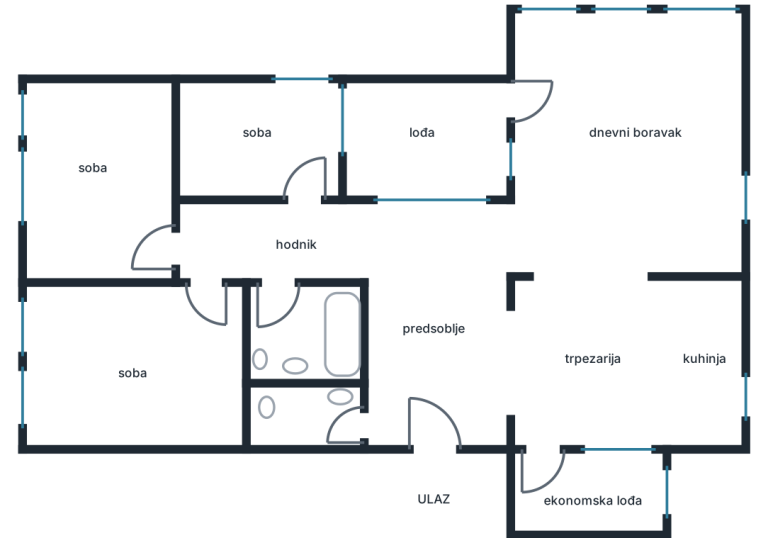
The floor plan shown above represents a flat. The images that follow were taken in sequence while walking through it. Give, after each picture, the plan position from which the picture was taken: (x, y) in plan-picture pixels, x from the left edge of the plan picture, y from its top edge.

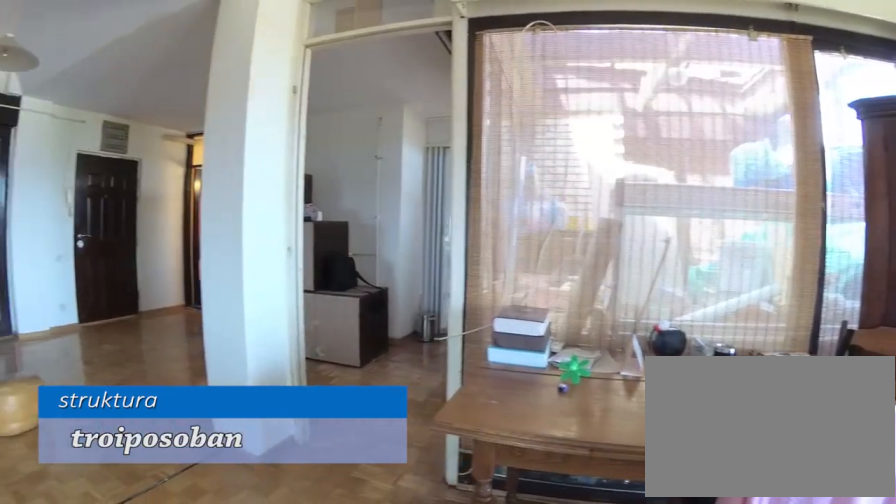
(649, 162)
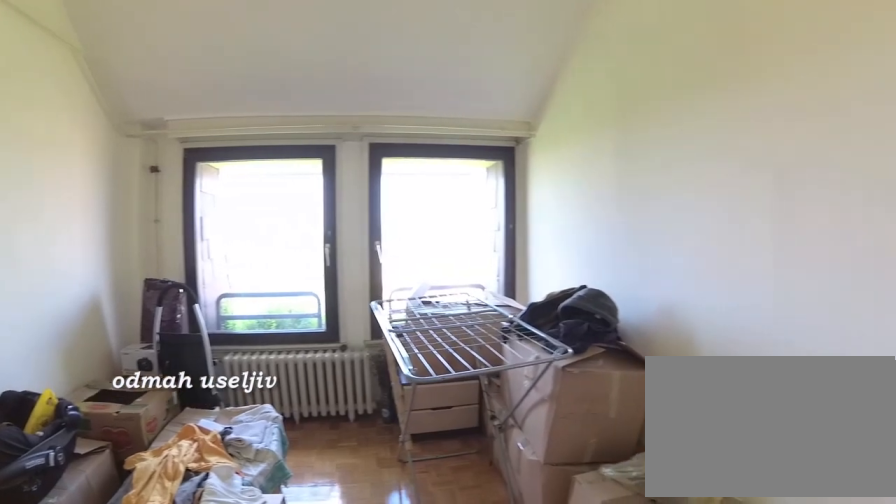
(209, 372)
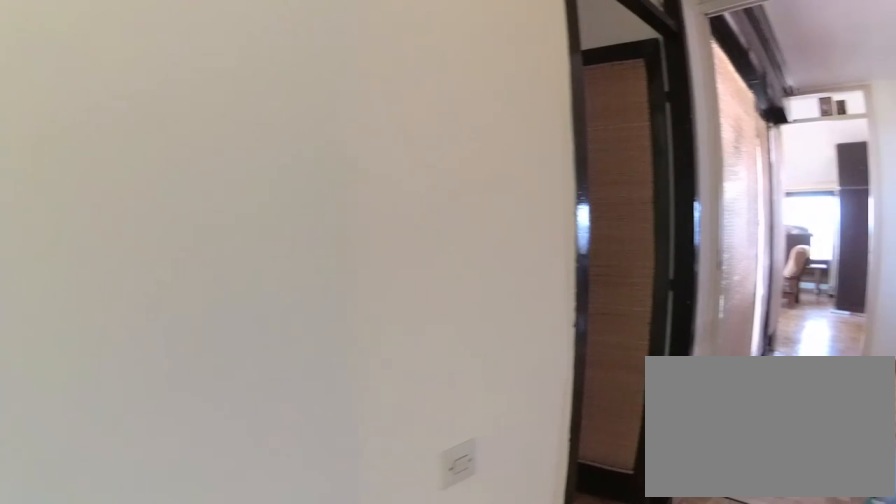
(193, 268)
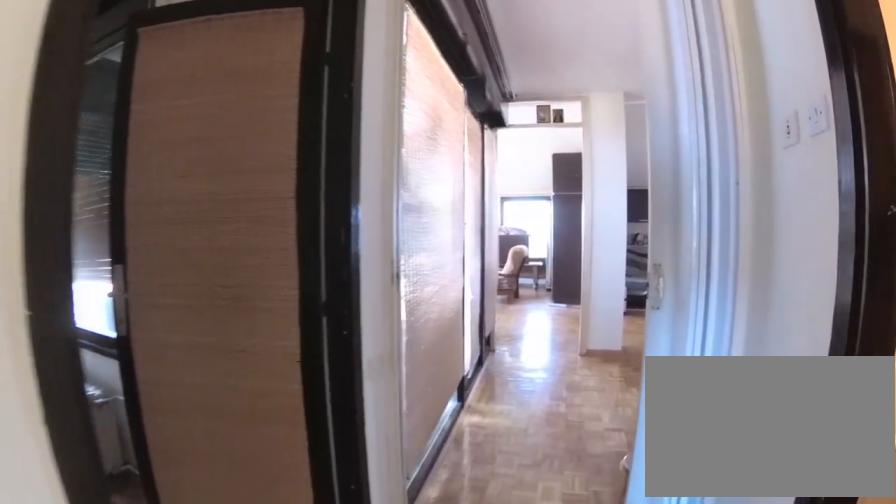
(208, 246)
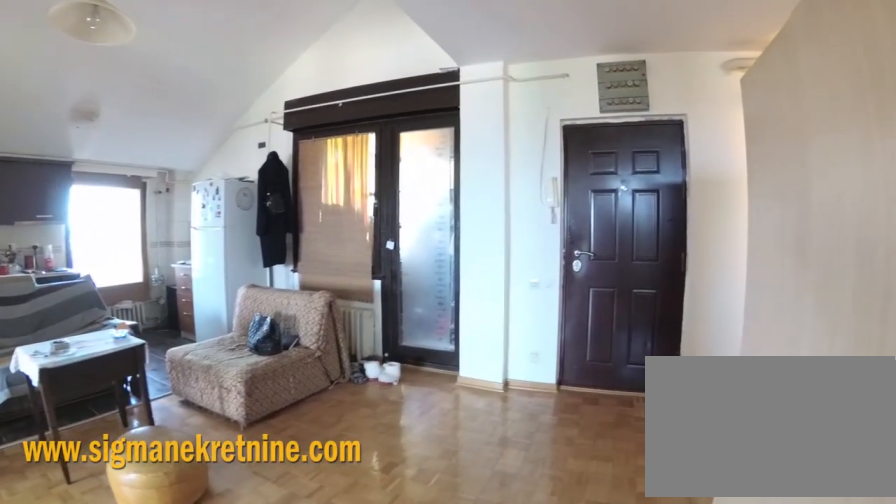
(417, 289)
